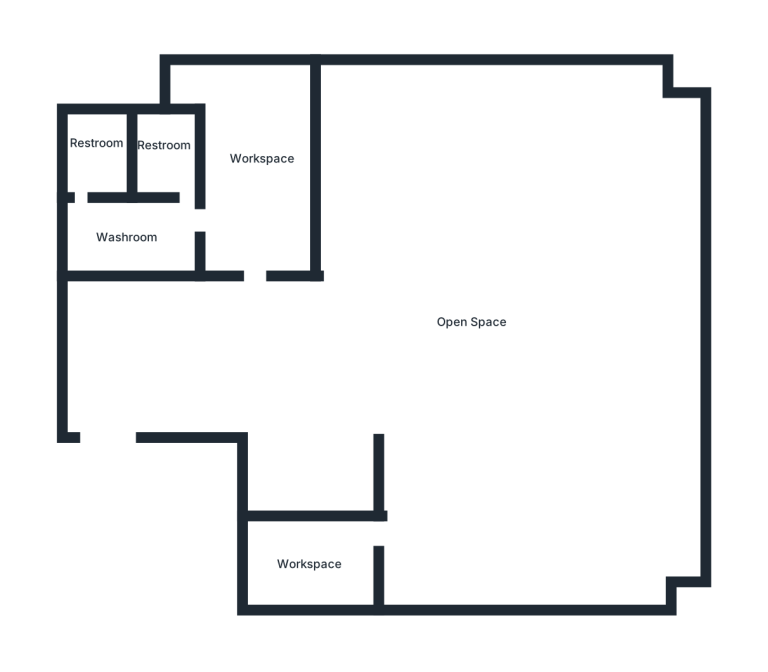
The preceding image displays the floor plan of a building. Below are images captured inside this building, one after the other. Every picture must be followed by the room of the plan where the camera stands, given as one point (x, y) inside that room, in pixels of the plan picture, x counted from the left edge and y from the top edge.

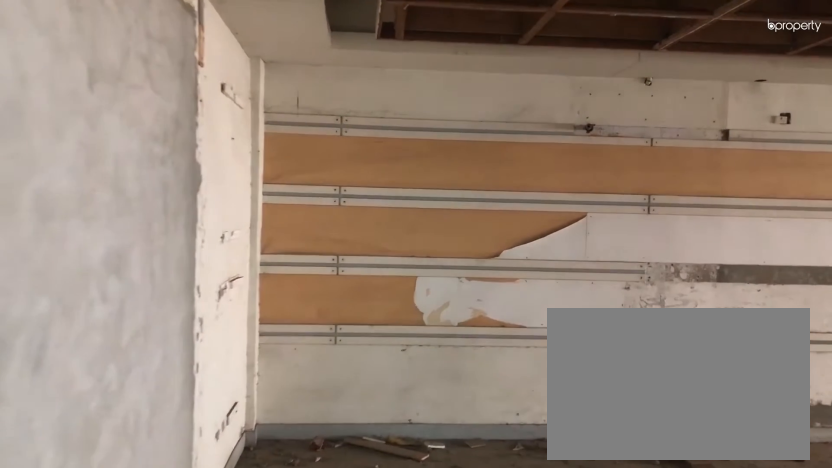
(103, 364)
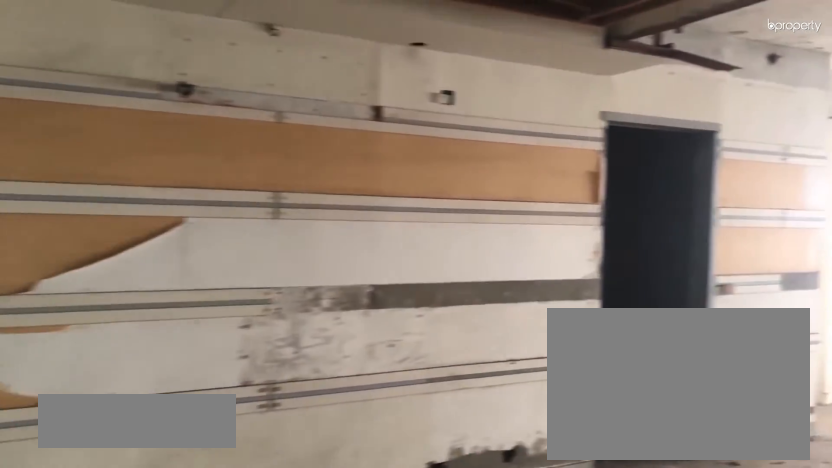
(103, 364)
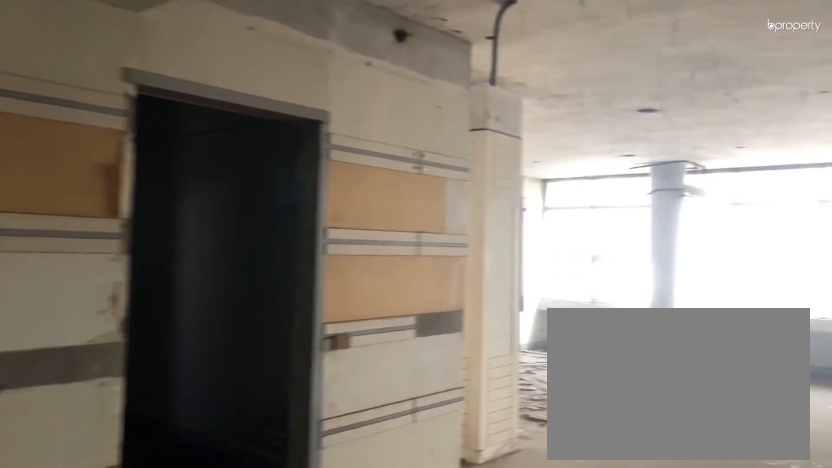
(301, 347)
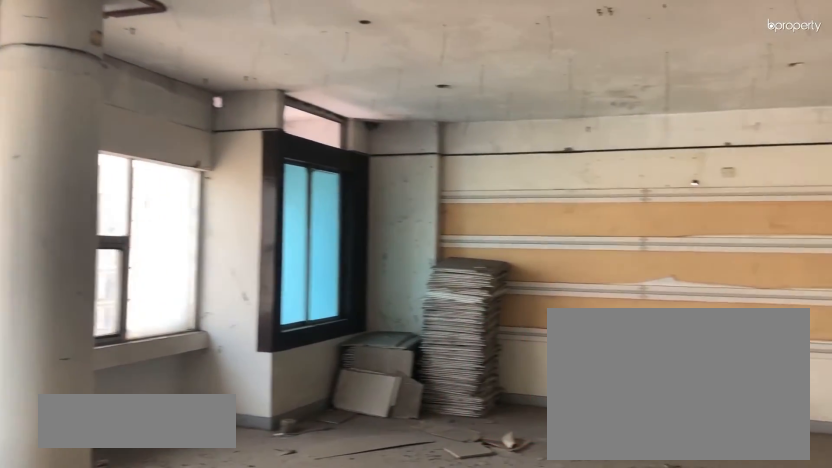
(478, 335)
